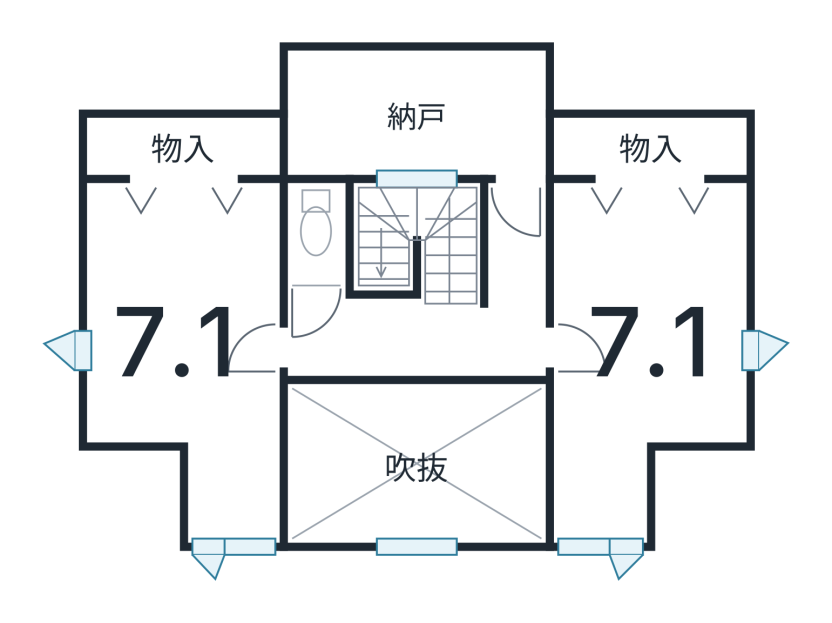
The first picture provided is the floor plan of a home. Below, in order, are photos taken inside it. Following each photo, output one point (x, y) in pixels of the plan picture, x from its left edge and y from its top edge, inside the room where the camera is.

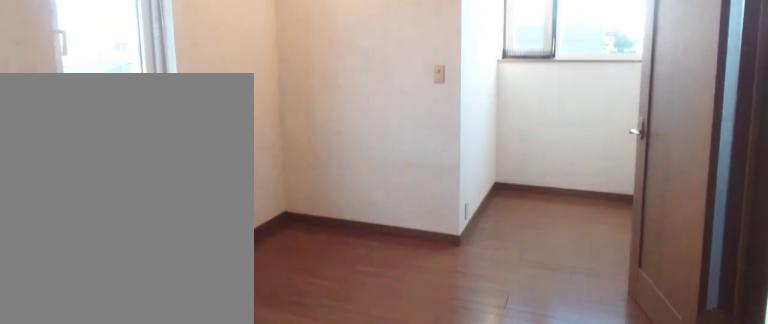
(650, 360)
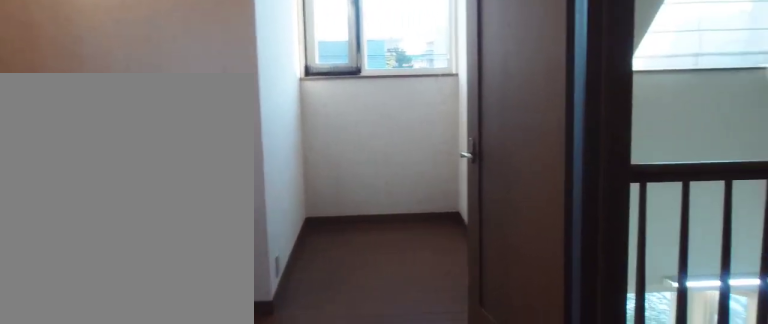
(650, 360)
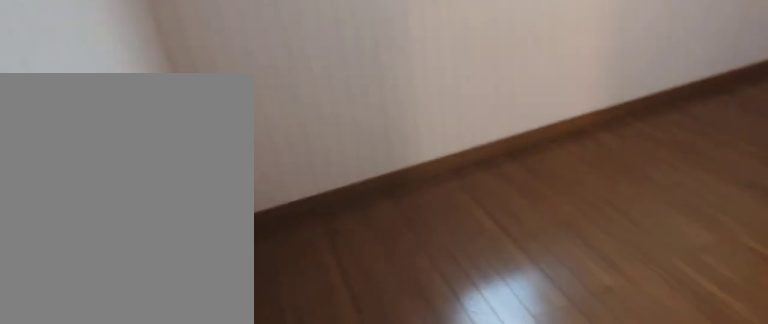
(172, 356)
